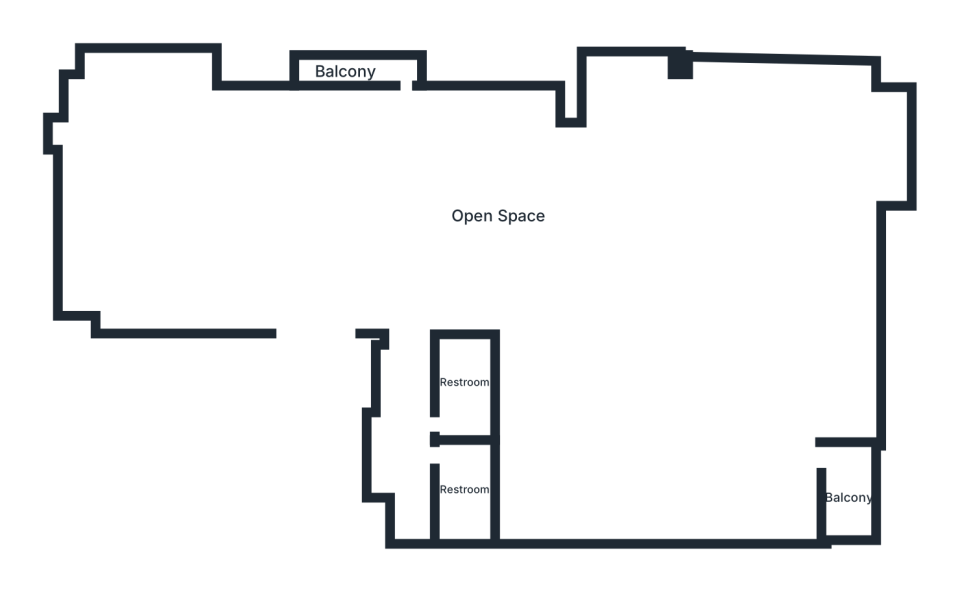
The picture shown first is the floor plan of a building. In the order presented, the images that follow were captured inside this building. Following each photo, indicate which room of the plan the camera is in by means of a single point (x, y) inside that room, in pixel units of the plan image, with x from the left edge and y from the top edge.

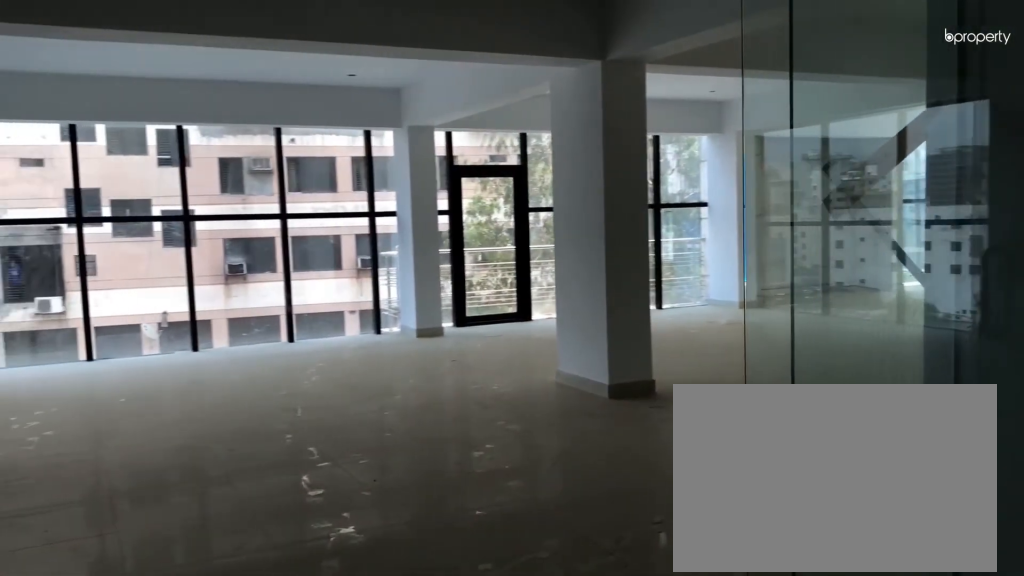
(338, 265)
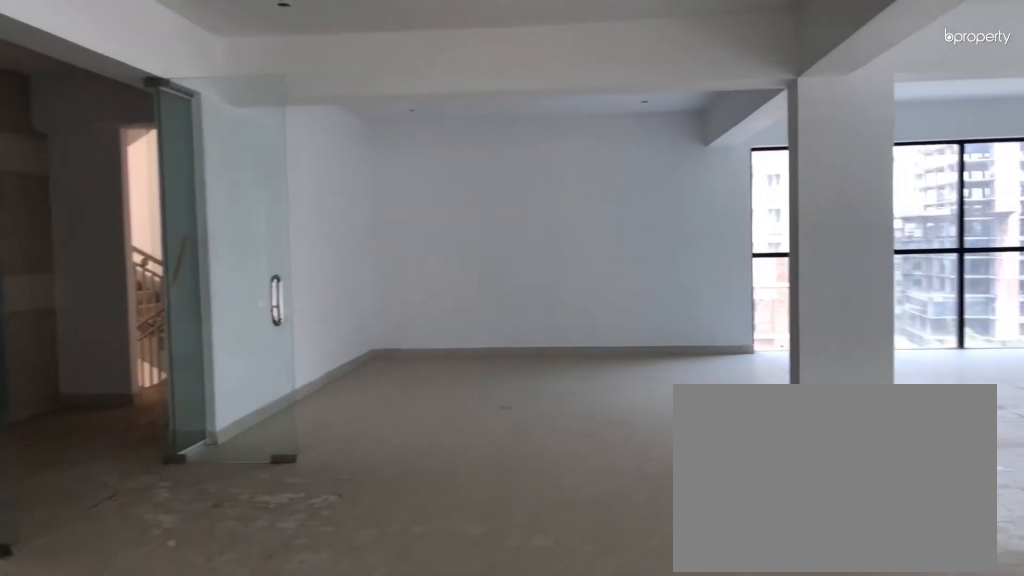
(486, 190)
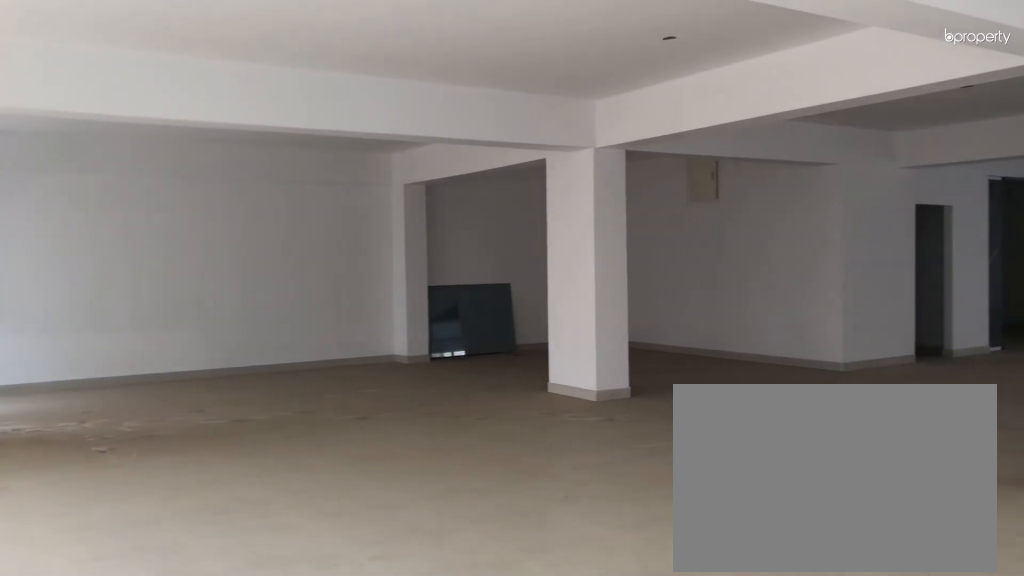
(486, 190)
